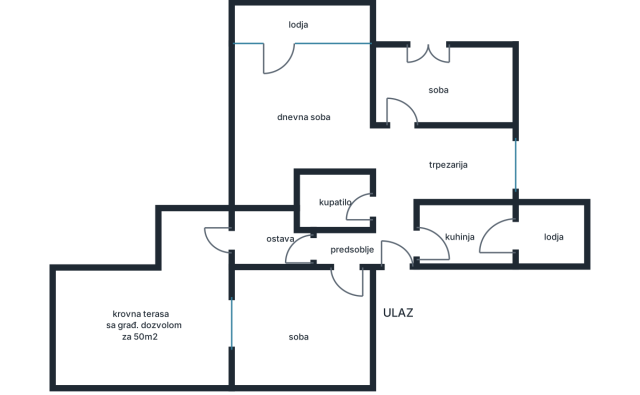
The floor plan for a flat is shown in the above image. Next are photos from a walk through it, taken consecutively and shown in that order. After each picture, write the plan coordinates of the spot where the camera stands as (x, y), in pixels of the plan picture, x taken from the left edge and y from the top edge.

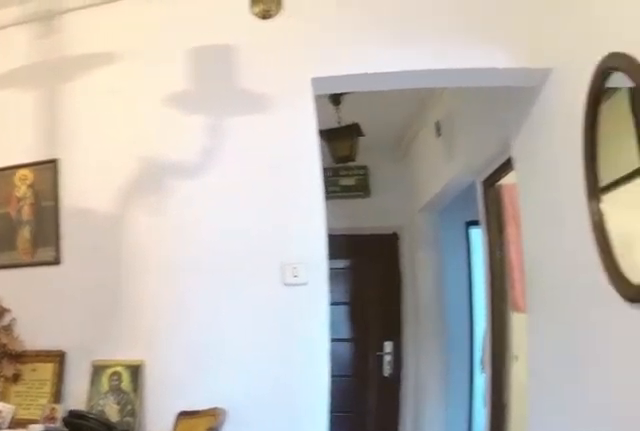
(390, 121)
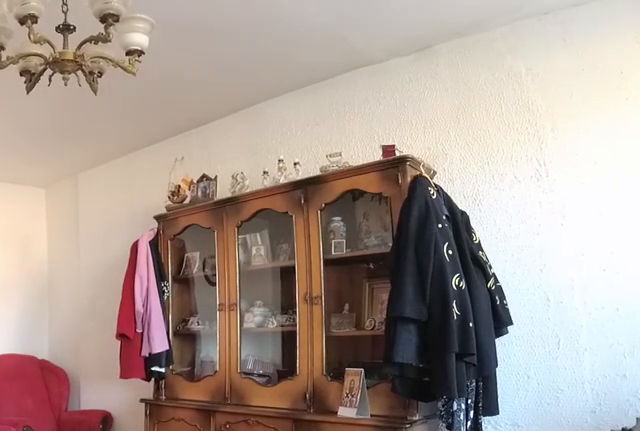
(354, 54)
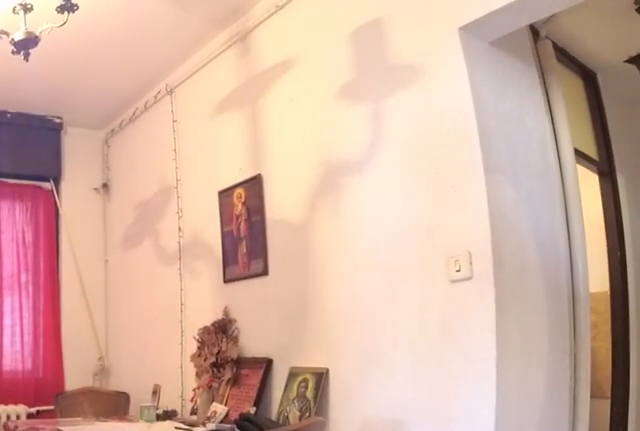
(351, 147)
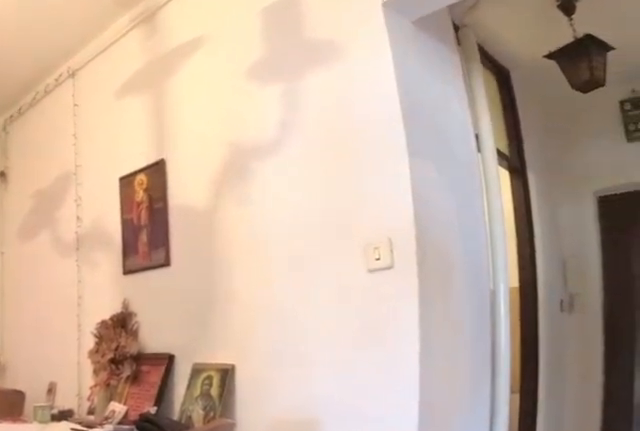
(363, 148)
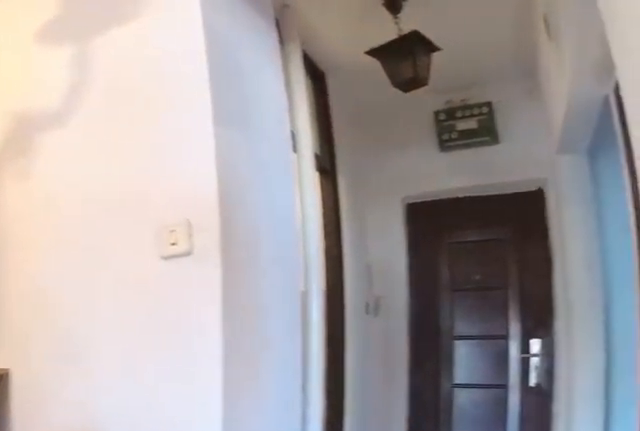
(380, 150)
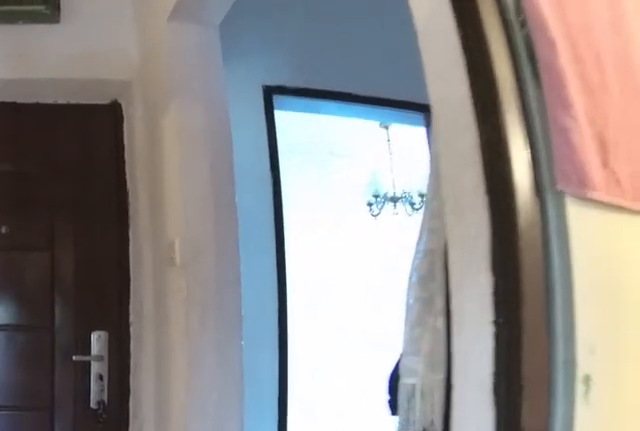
(396, 200)
